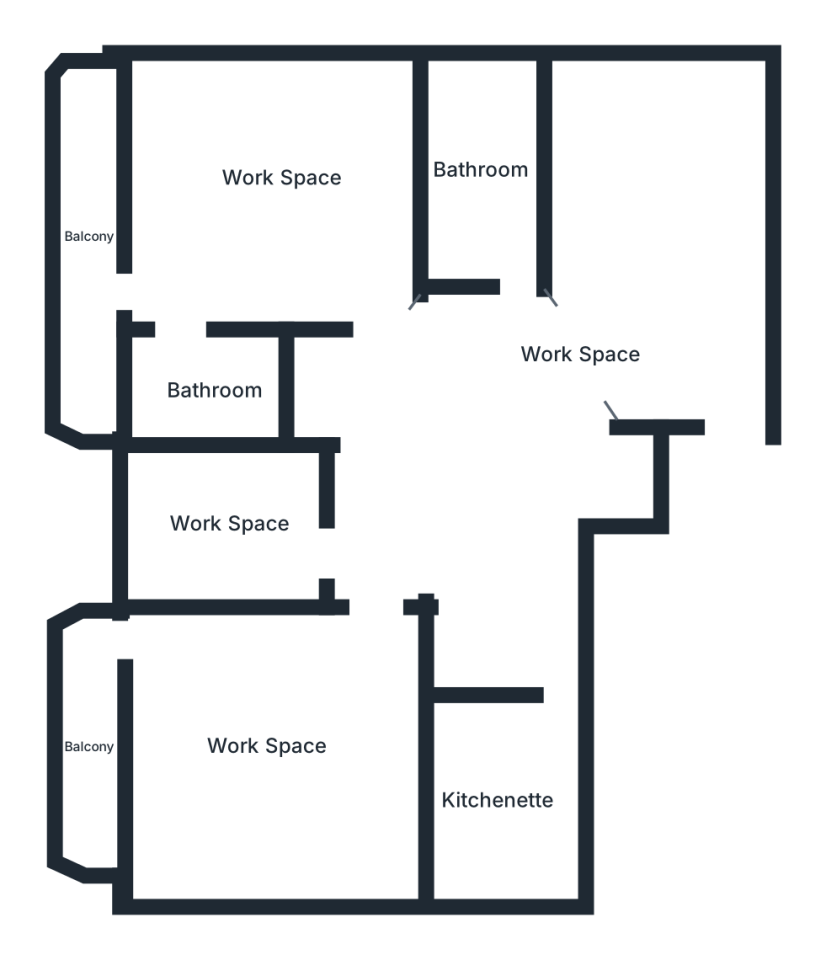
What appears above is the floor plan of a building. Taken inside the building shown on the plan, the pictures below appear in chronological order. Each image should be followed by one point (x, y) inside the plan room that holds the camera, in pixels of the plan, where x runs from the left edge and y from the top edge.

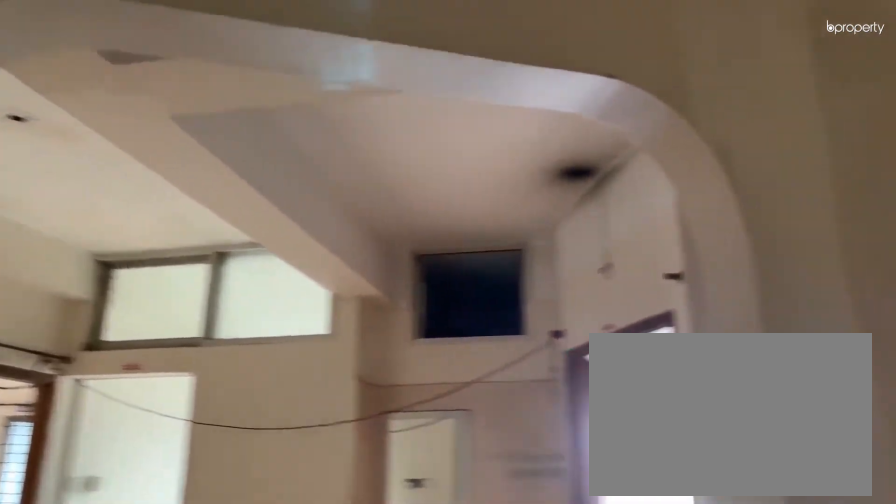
(588, 353)
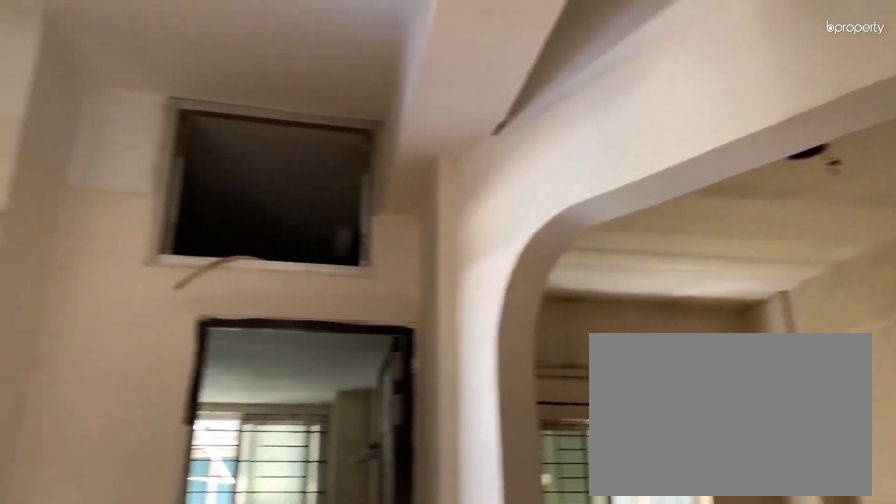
(588, 352)
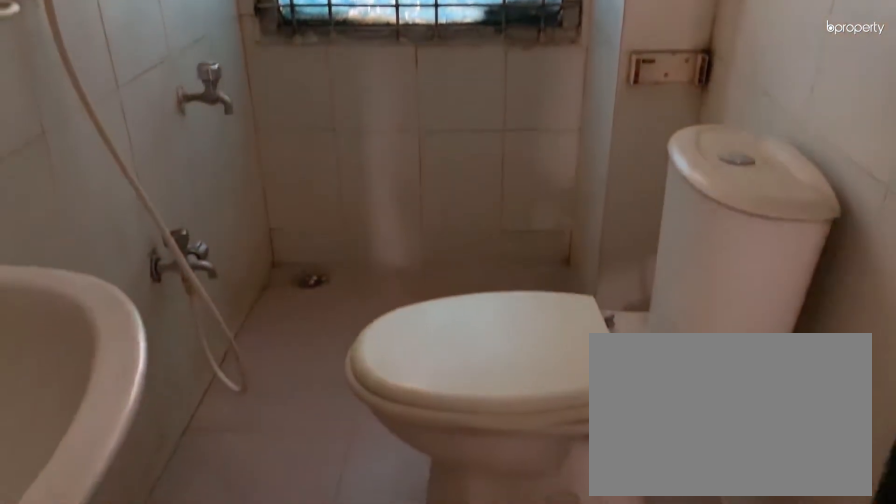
(480, 170)
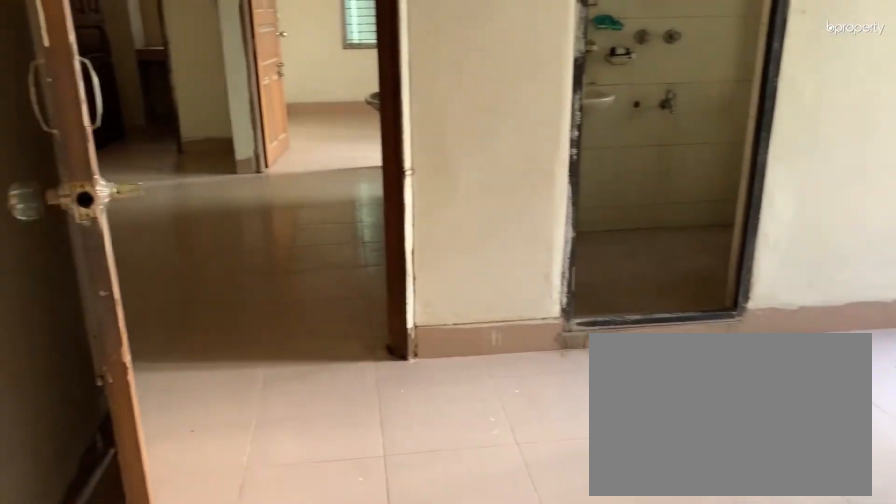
(278, 177)
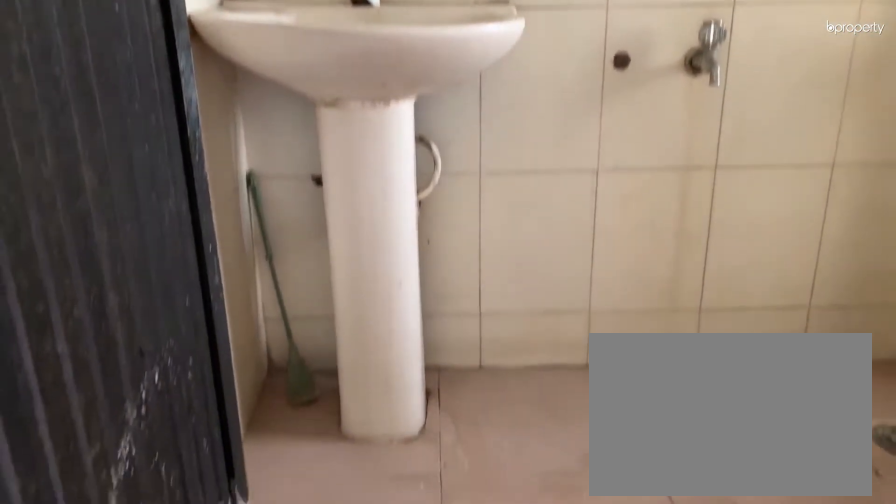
(215, 390)
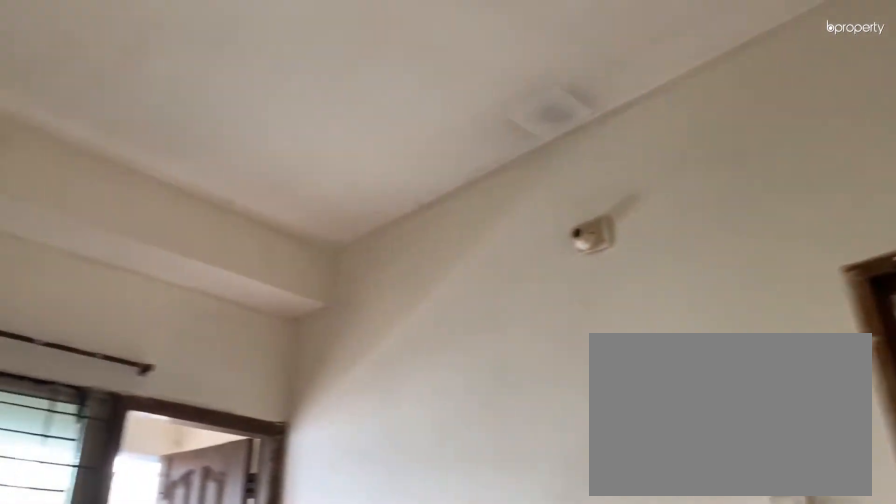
(267, 743)
